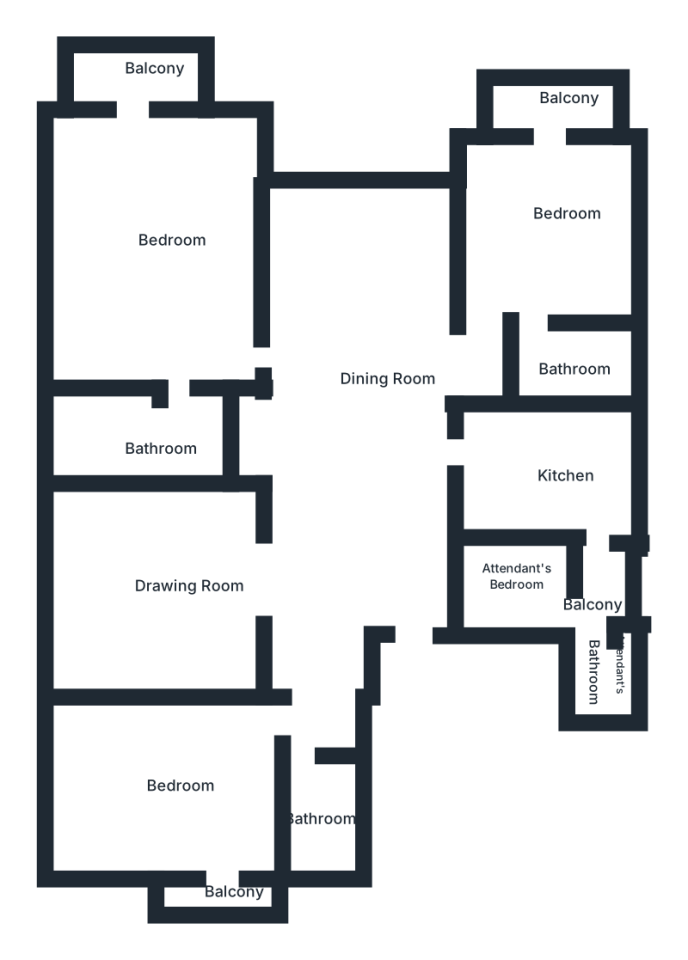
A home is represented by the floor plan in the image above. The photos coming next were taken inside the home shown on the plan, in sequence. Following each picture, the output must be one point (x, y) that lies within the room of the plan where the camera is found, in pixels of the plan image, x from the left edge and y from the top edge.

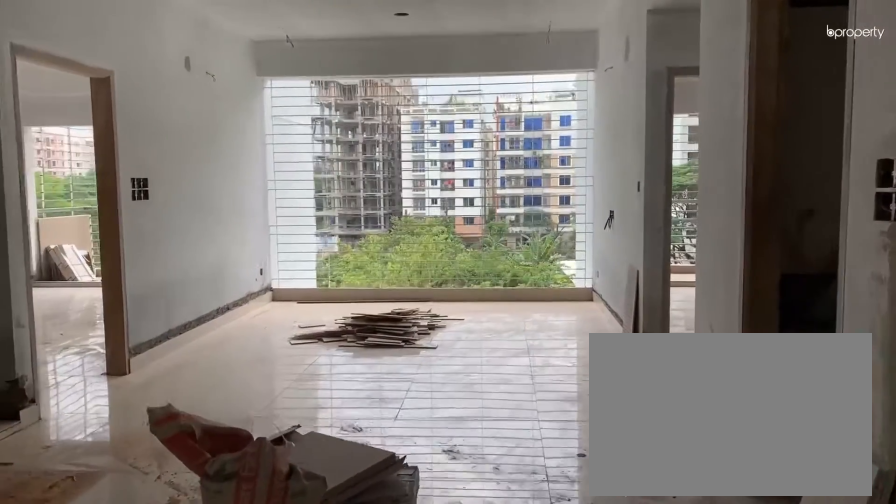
(369, 408)
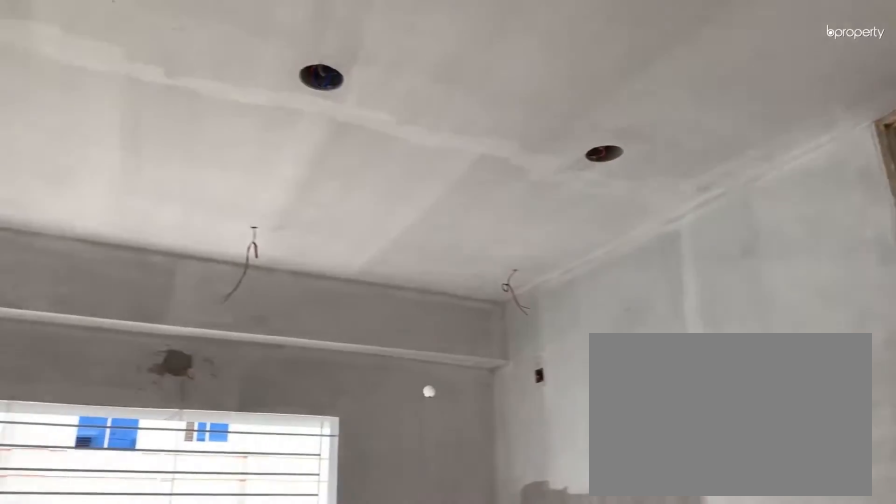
(166, 584)
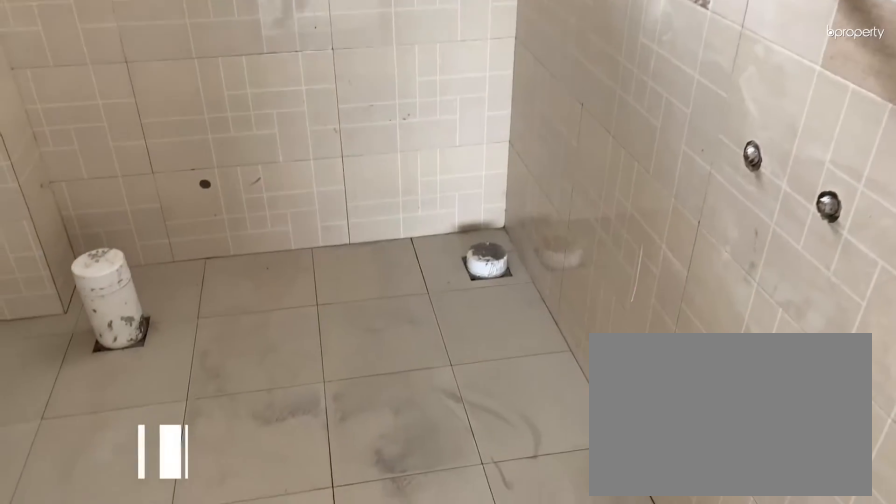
(305, 812)
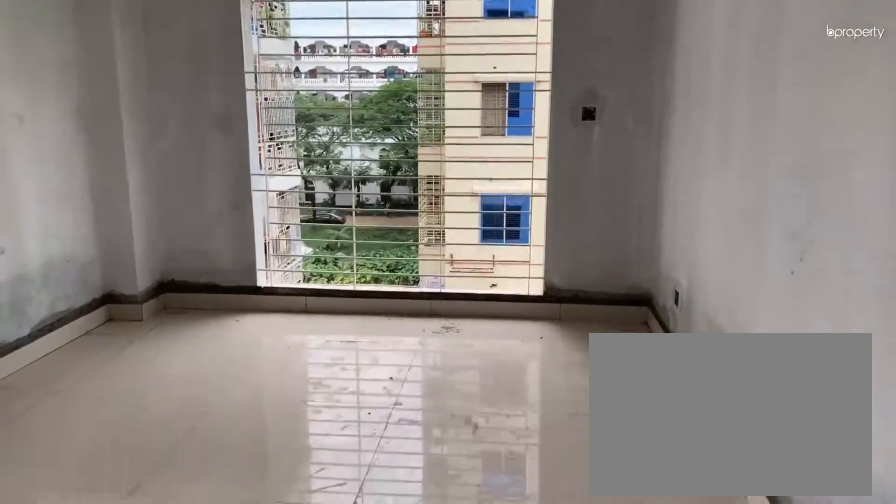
(203, 783)
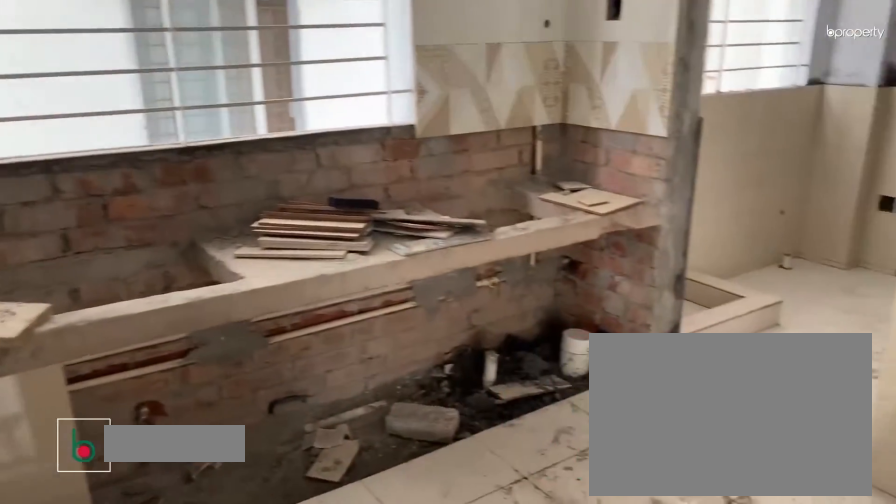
(554, 459)
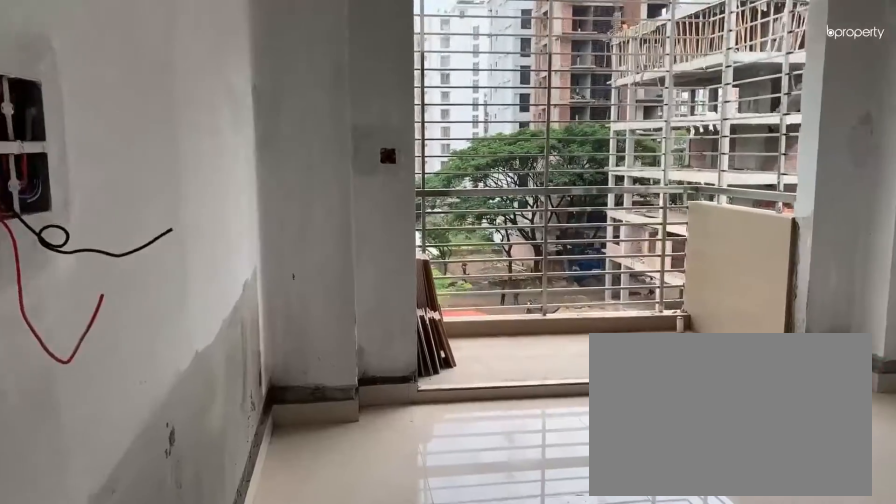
(550, 240)
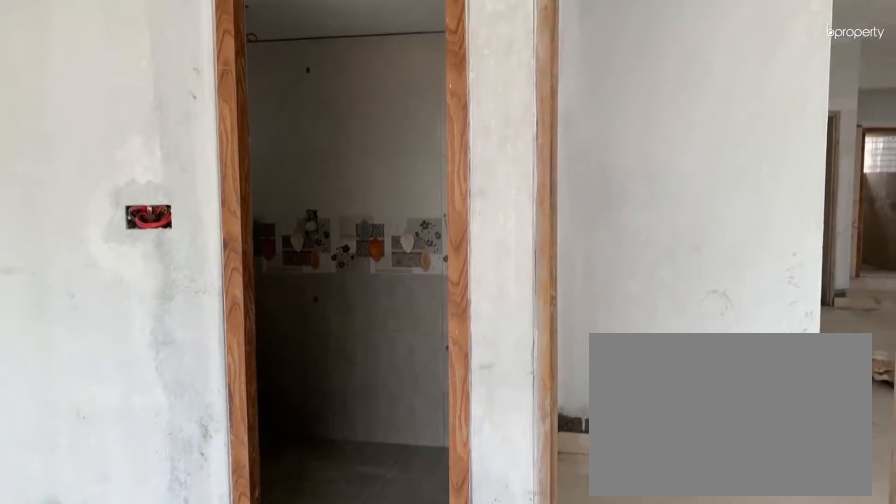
(550, 240)
